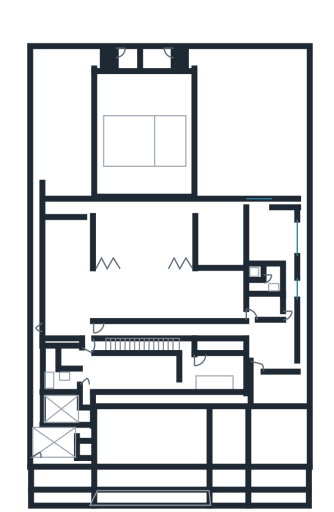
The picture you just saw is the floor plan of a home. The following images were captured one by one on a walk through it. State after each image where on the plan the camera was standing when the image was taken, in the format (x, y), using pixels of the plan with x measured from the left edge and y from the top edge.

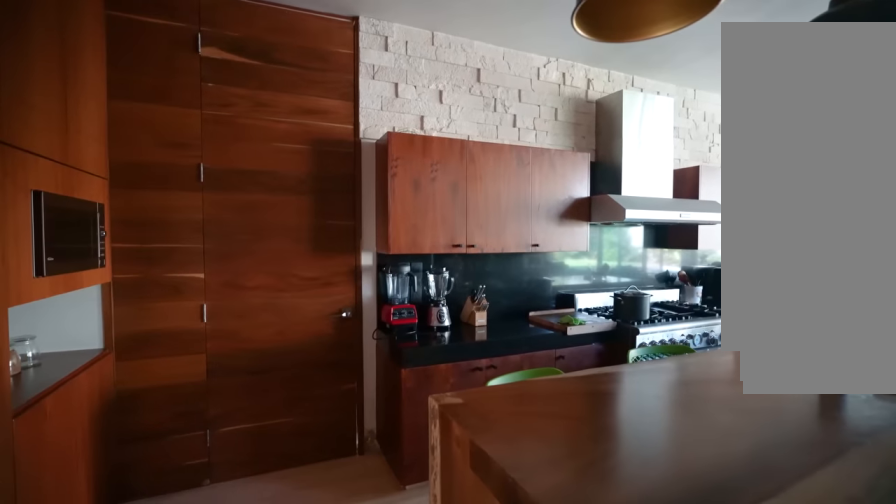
(90, 330)
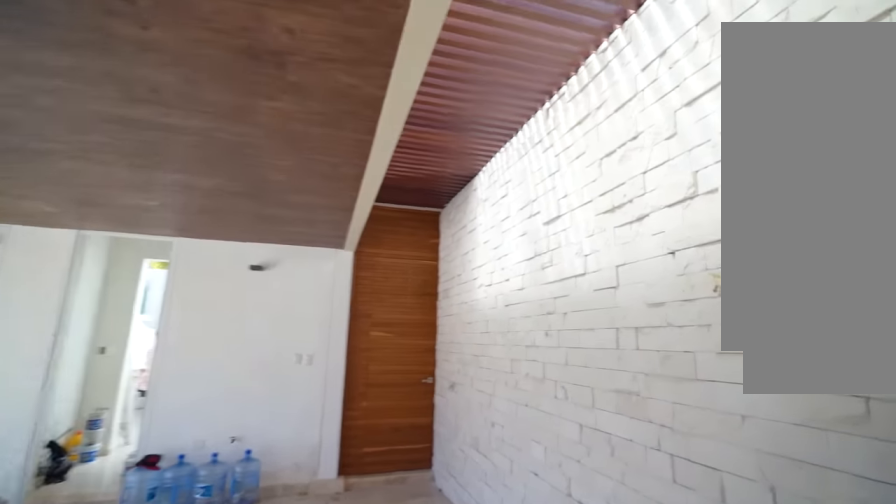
(155, 399)
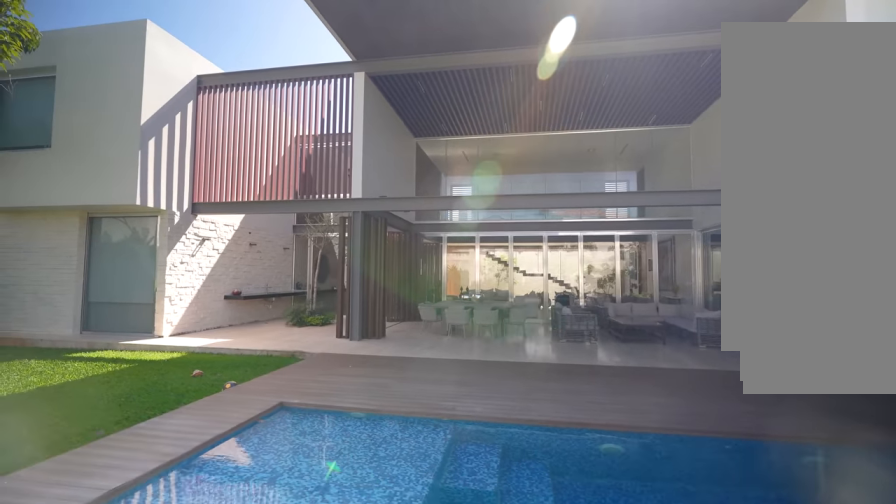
(96, 66)
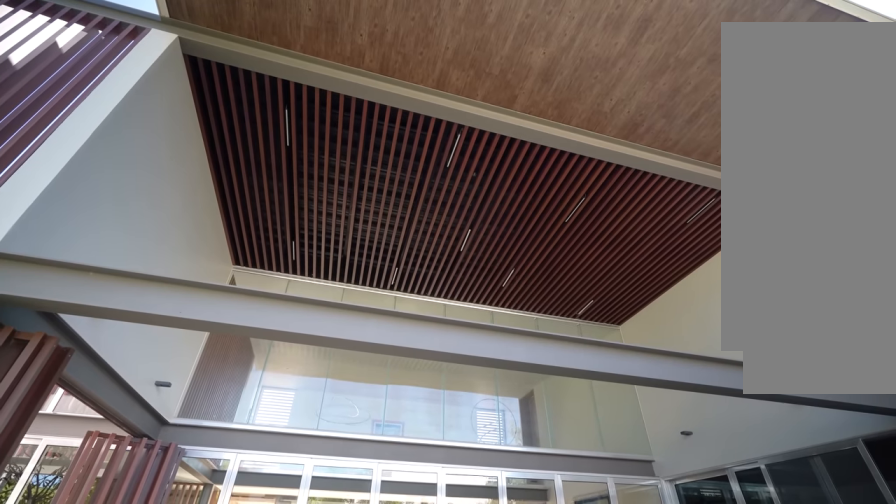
(190, 185)
